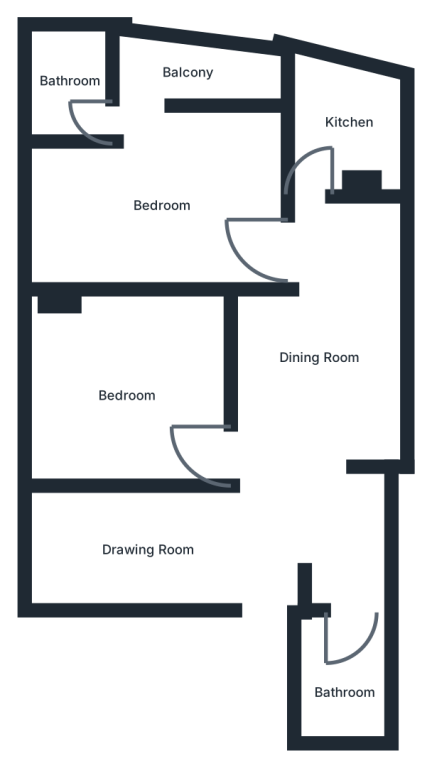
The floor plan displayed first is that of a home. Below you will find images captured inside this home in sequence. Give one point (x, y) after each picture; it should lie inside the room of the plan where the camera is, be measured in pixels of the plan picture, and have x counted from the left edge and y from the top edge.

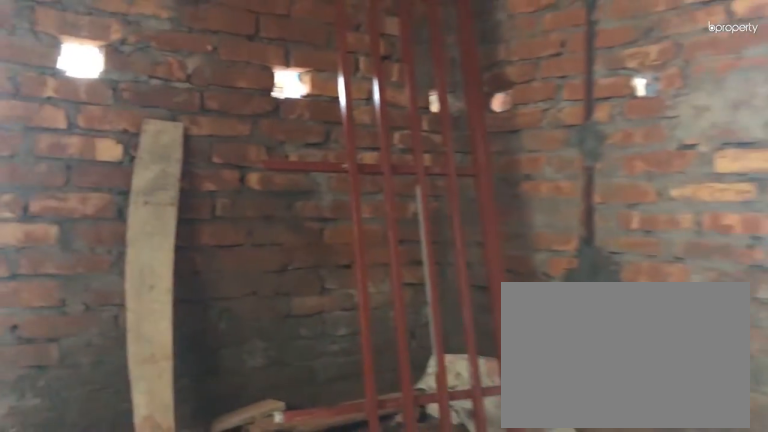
(162, 197)
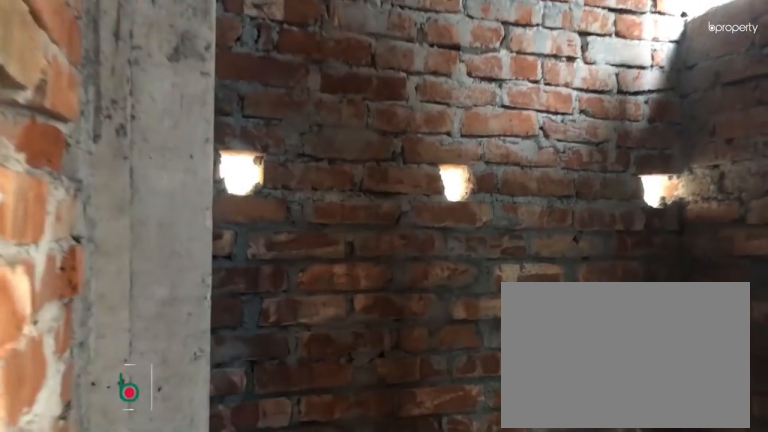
(67, 83)
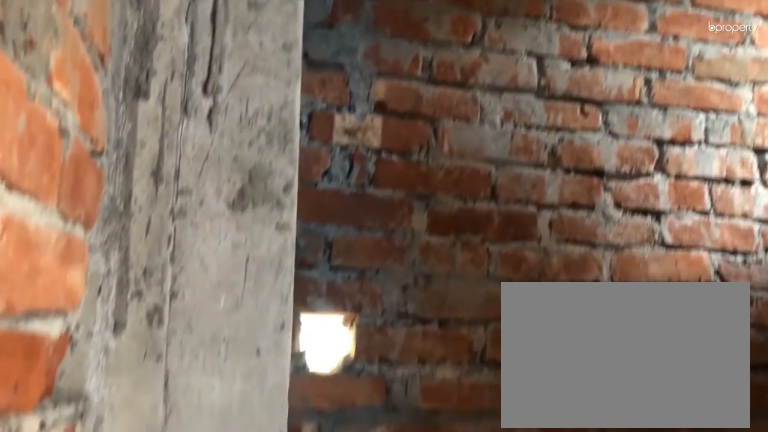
(67, 83)
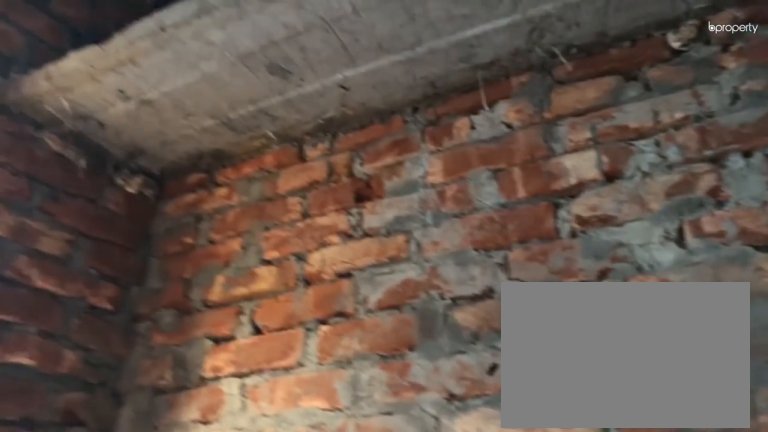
(349, 127)
